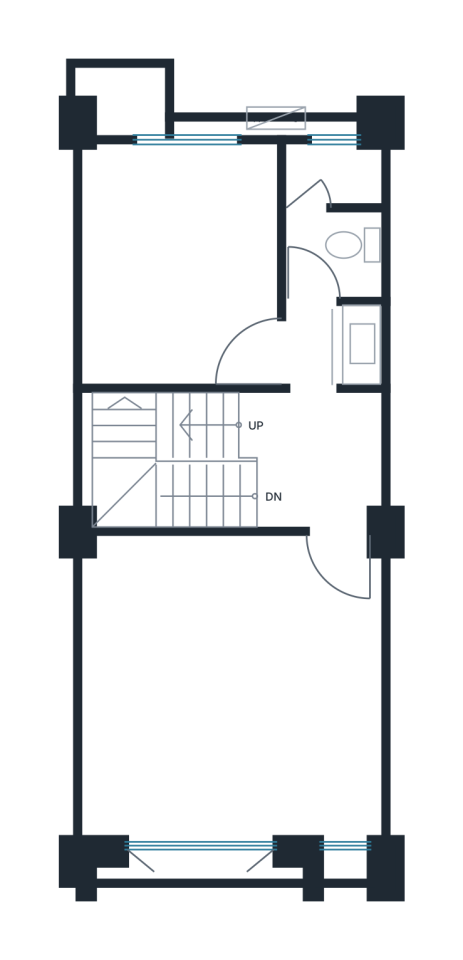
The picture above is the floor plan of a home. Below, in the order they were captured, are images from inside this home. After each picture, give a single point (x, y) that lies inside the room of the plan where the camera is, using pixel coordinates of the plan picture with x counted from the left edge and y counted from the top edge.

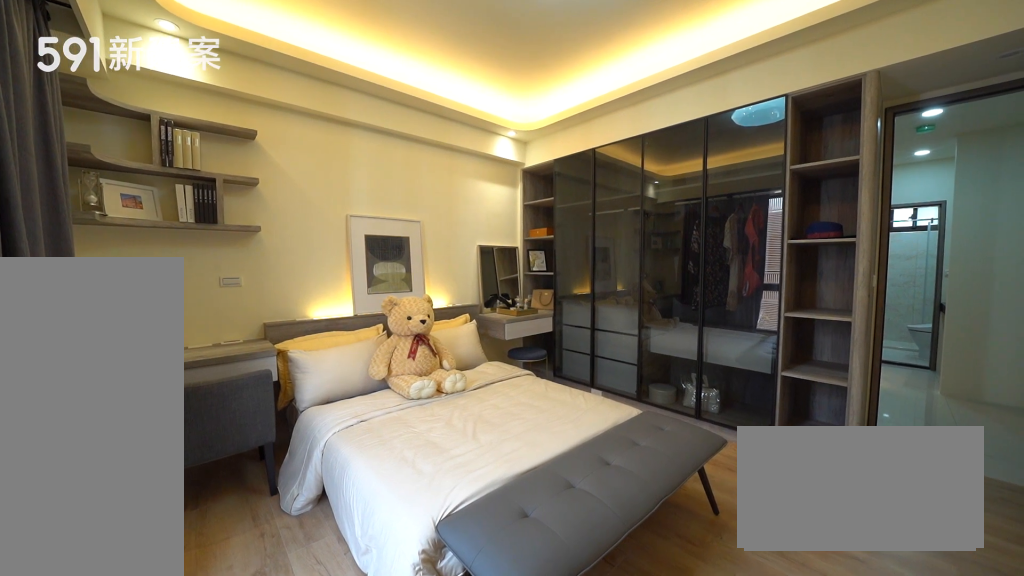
(232, 684)
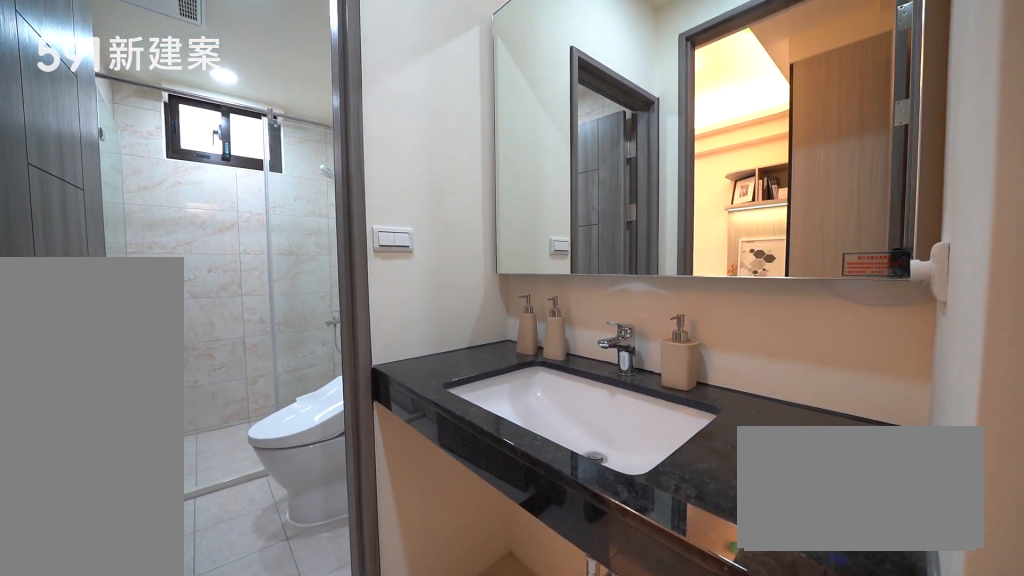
(331, 263)
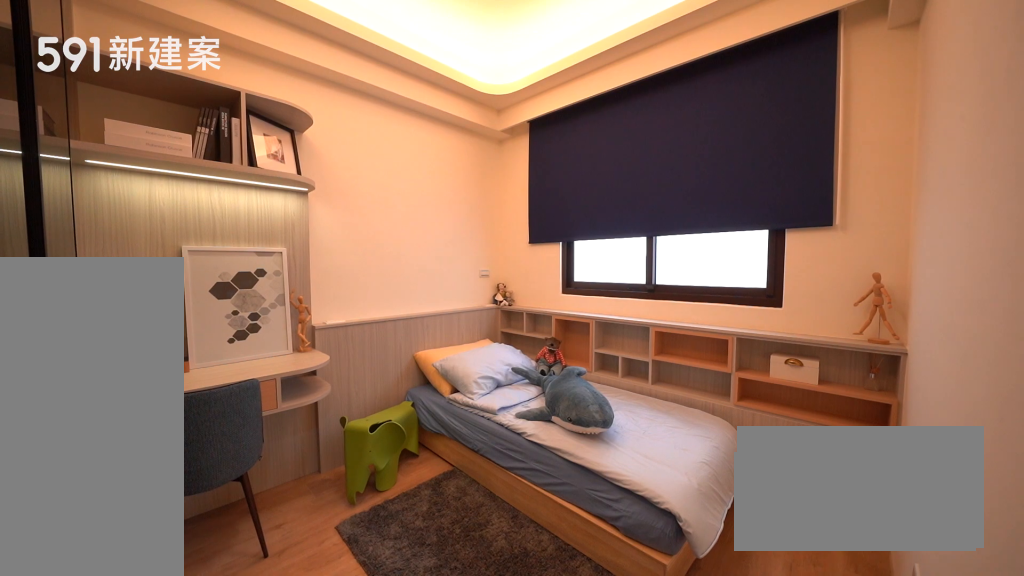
(179, 261)
